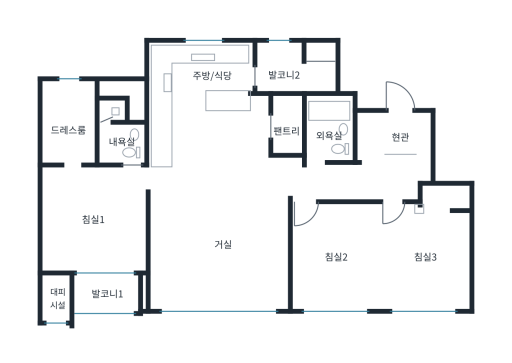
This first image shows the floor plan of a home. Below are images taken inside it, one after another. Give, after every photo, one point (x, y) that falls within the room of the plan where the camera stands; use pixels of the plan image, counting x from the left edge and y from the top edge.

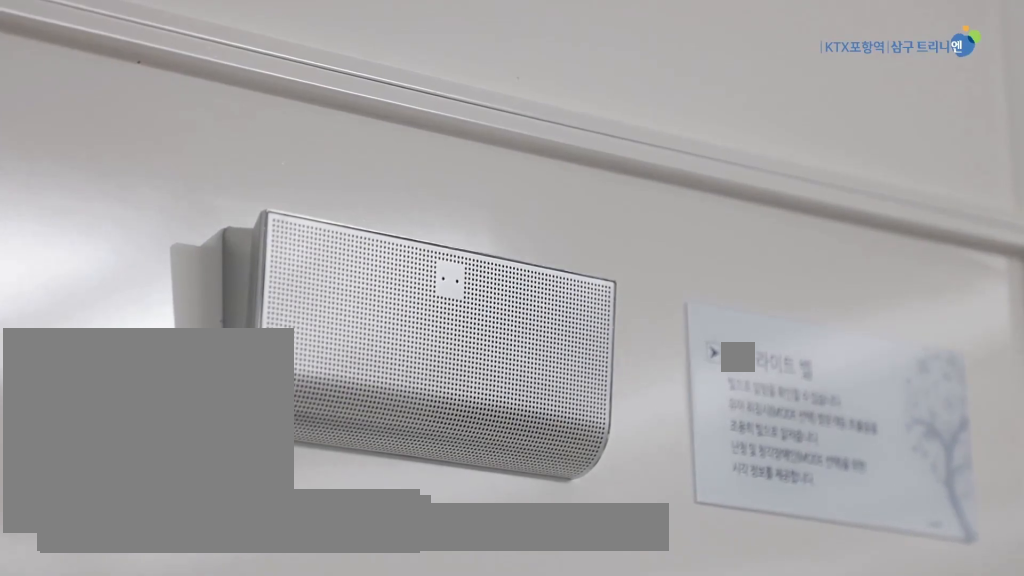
(219, 253)
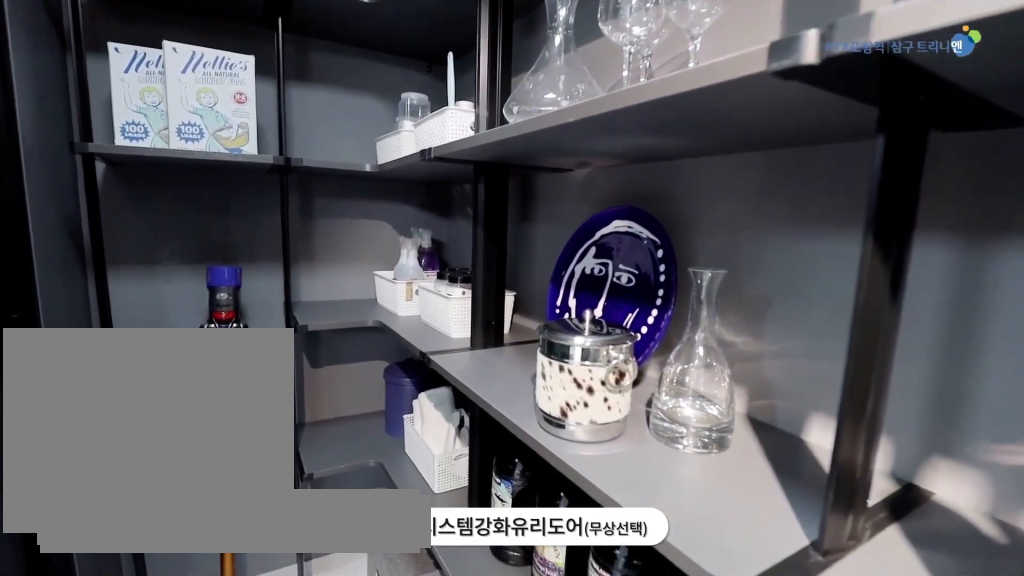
(287, 129)
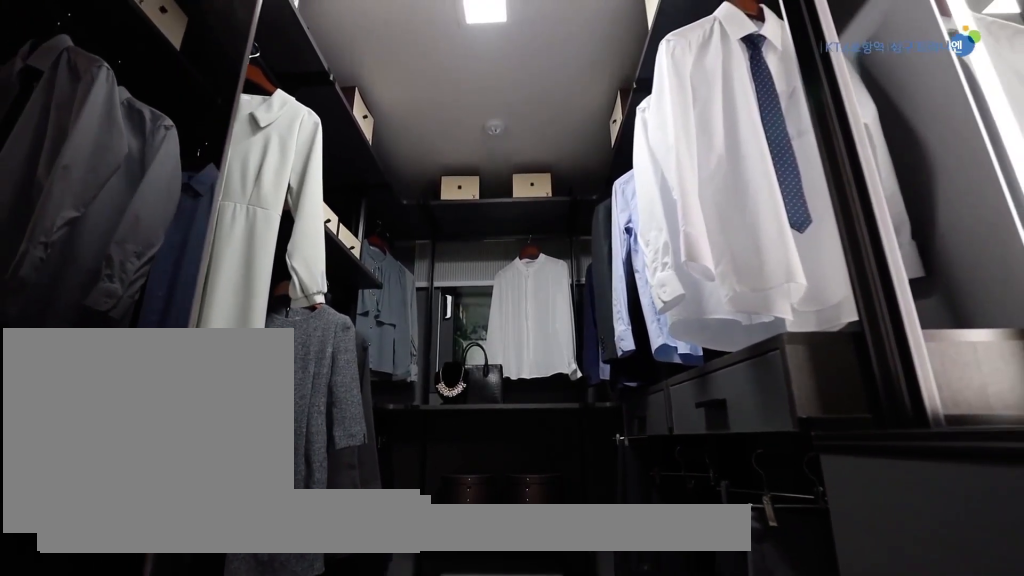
(67, 124)
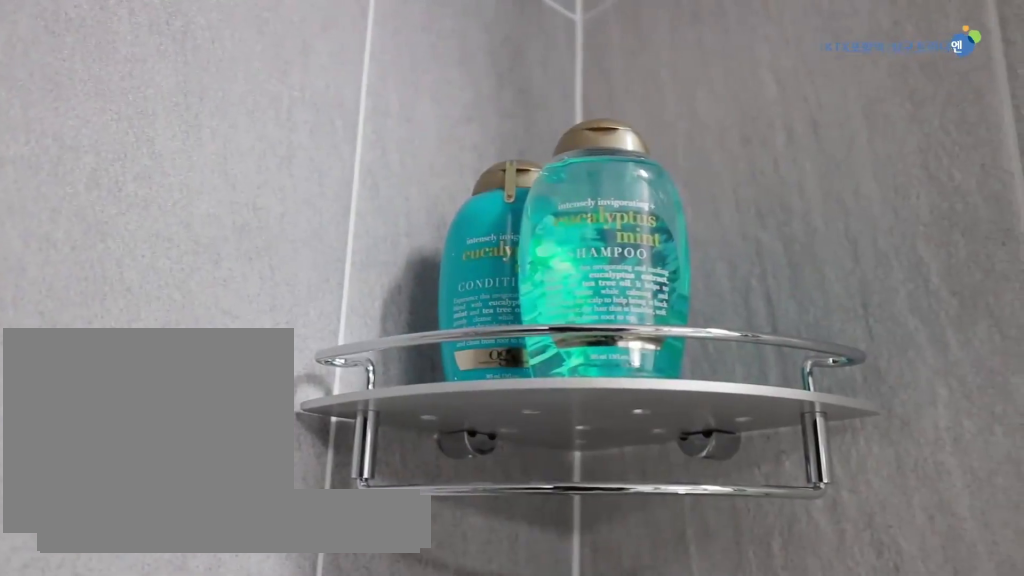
(117, 132)
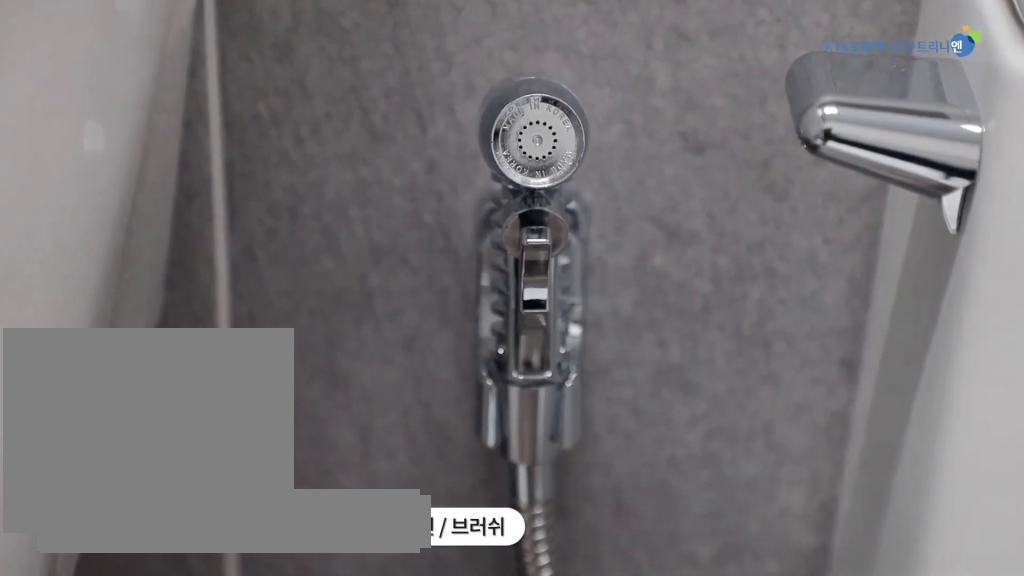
(118, 132)
